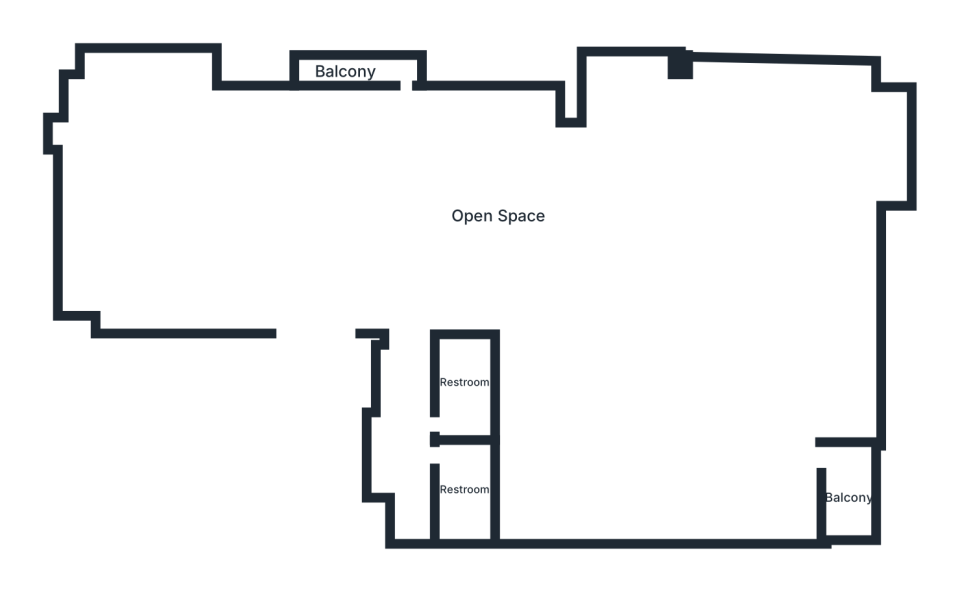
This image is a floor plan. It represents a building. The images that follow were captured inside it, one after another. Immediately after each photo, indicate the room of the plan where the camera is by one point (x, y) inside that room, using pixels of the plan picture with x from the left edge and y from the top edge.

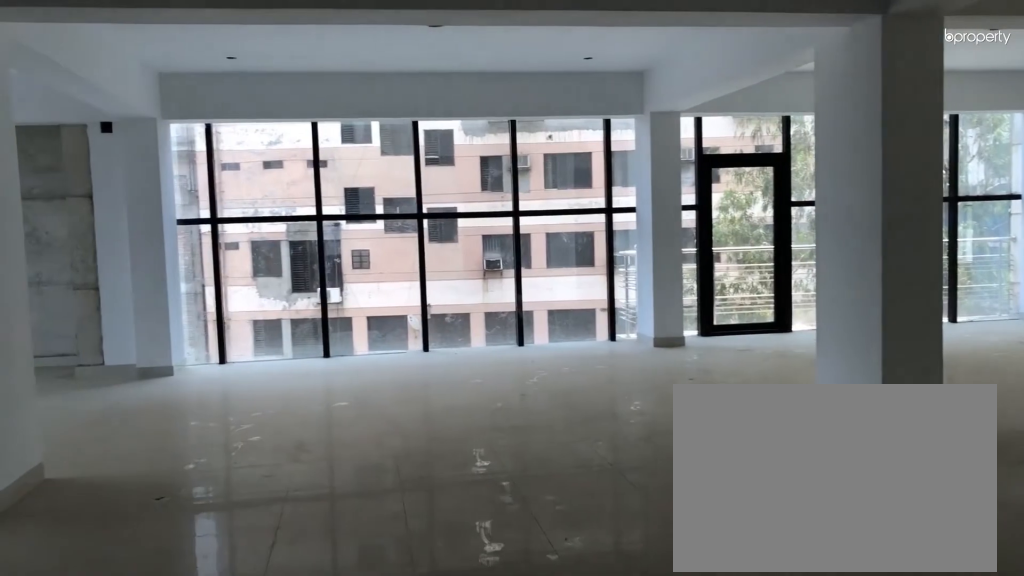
(338, 265)
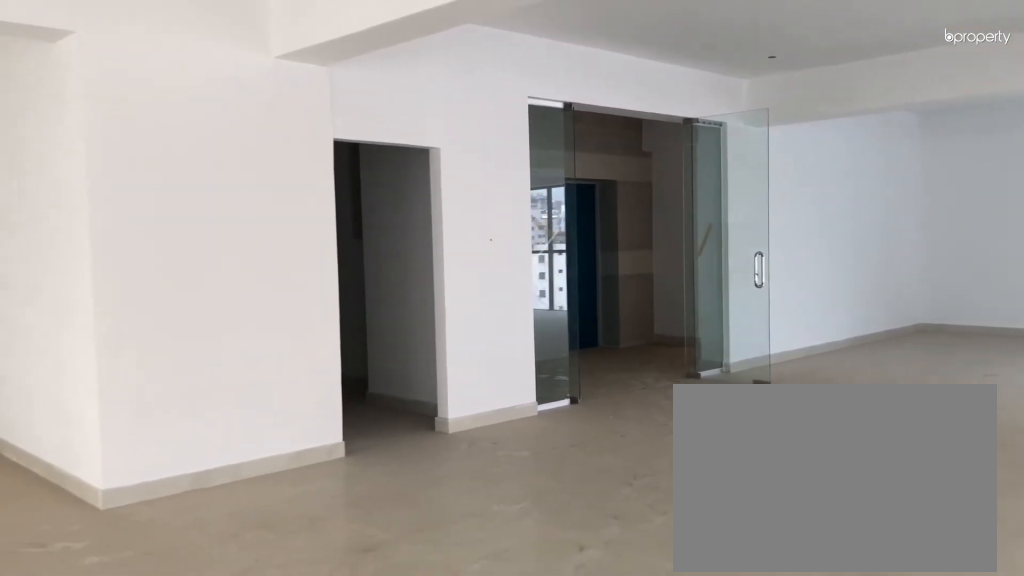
(486, 190)
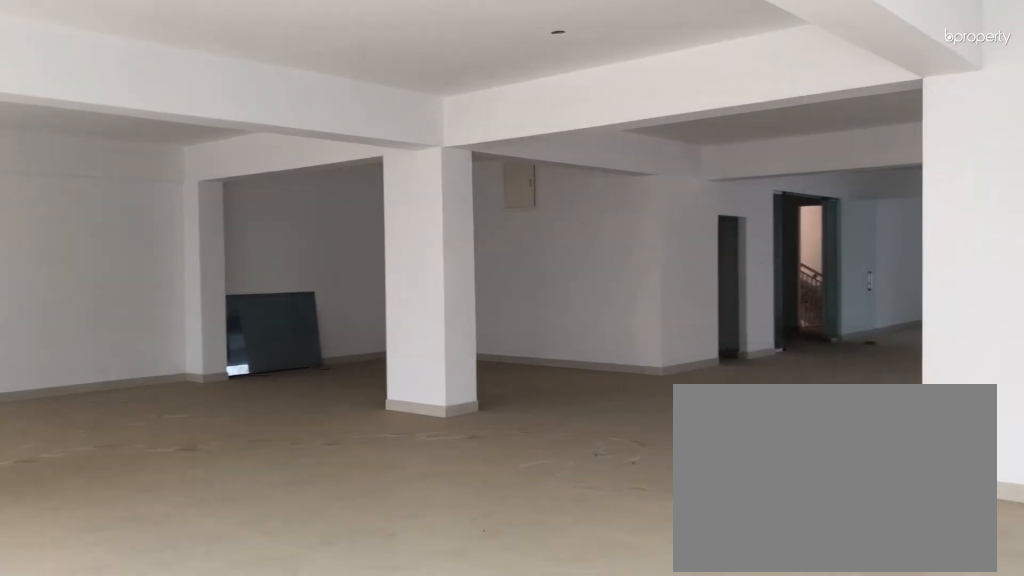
(486, 190)
